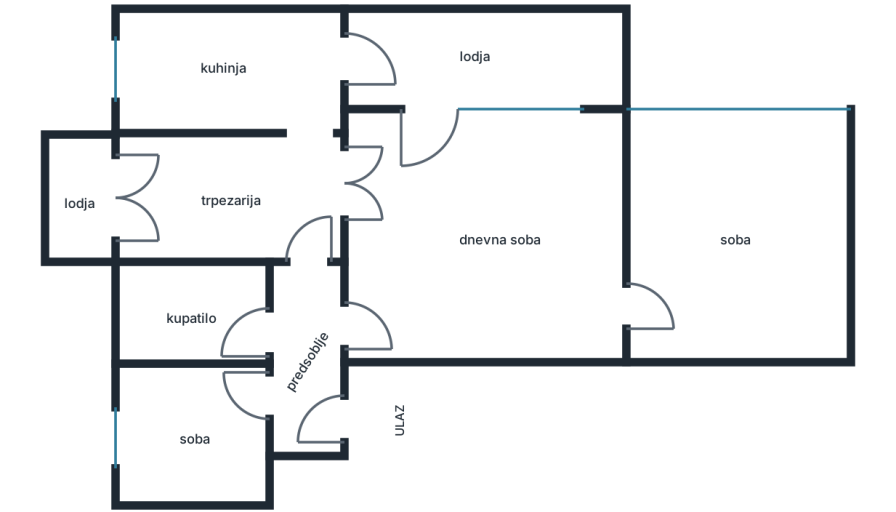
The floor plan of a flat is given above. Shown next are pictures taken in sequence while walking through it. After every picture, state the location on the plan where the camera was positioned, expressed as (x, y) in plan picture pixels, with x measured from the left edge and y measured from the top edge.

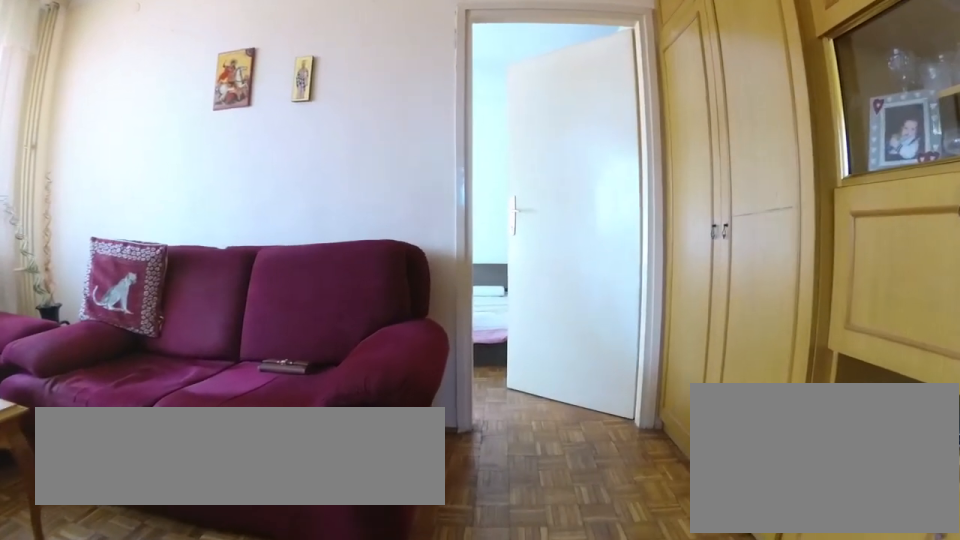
(496, 331)
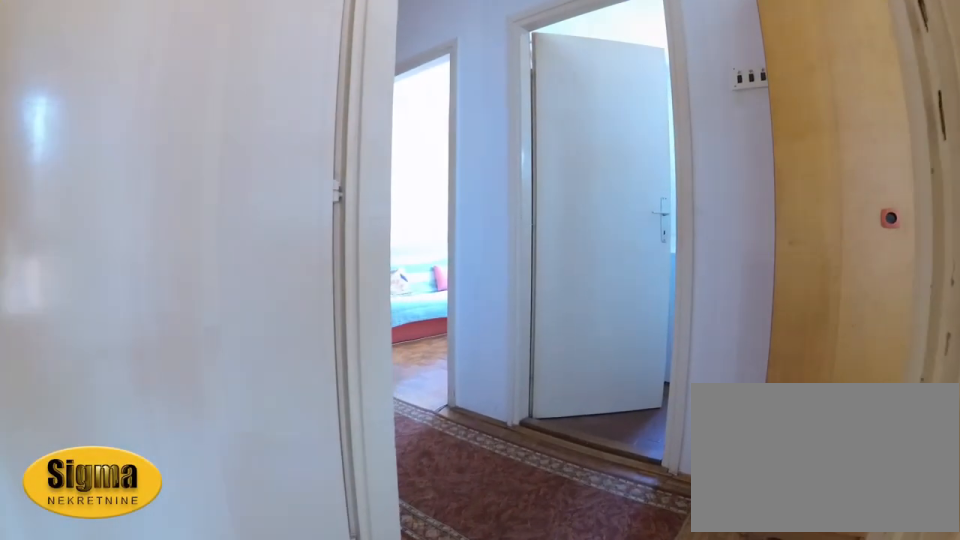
(402, 303)
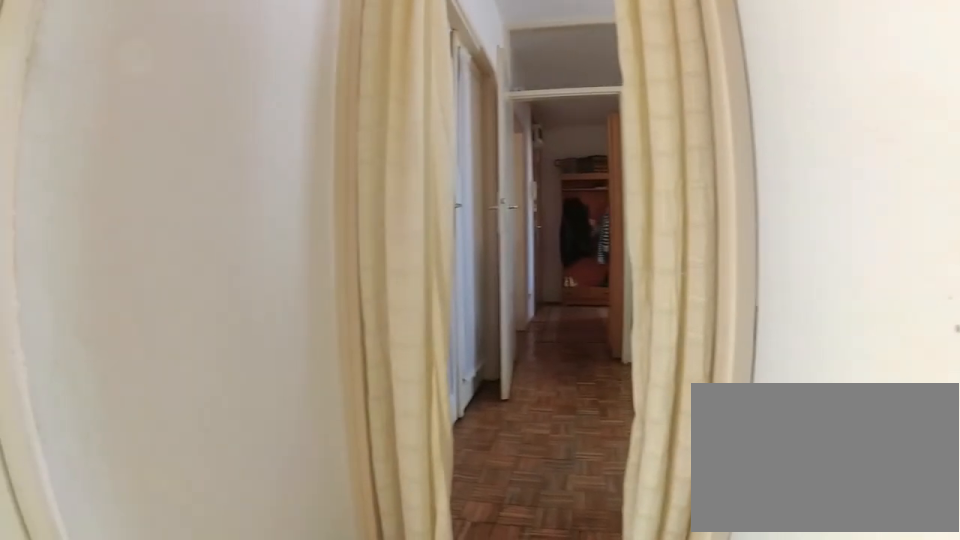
(313, 48)
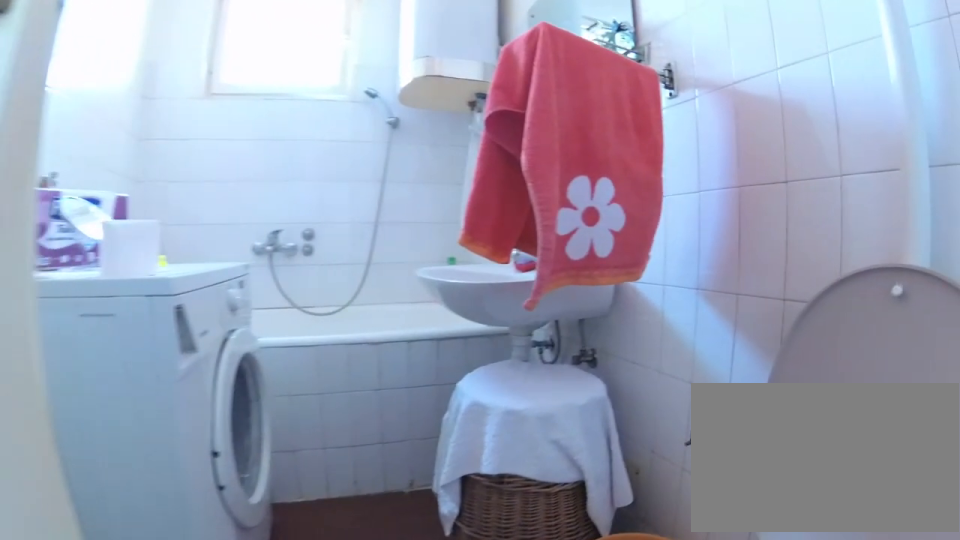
(284, 313)
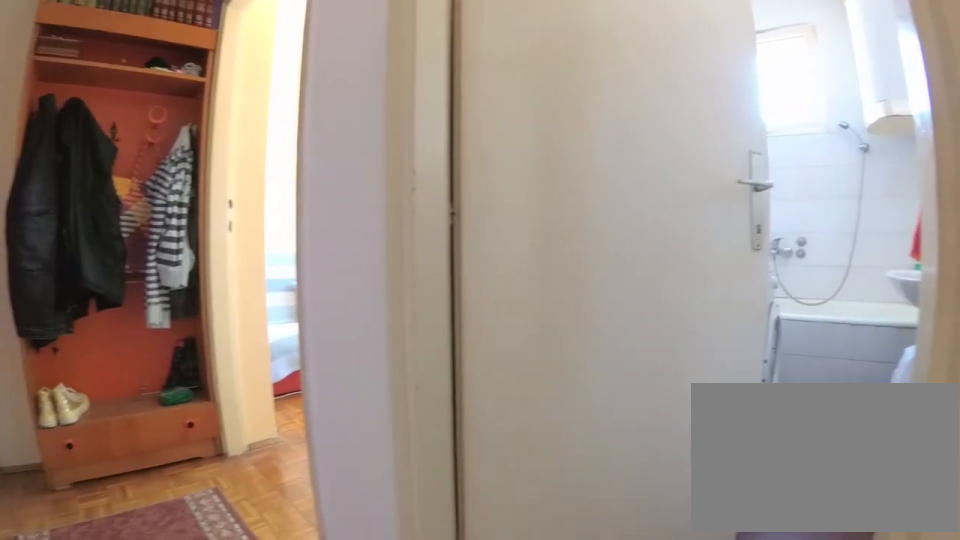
(302, 299)
